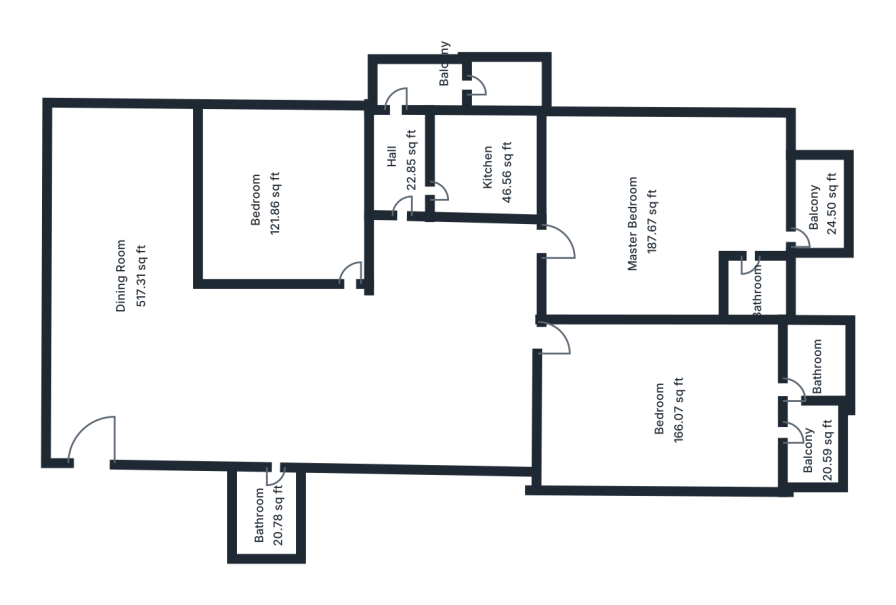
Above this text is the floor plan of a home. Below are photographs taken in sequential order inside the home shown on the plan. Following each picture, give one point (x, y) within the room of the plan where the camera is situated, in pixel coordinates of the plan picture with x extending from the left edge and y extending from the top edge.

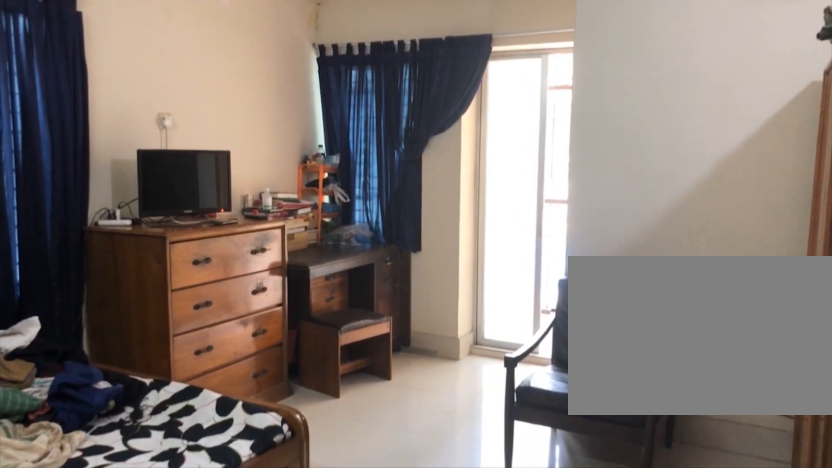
(656, 226)
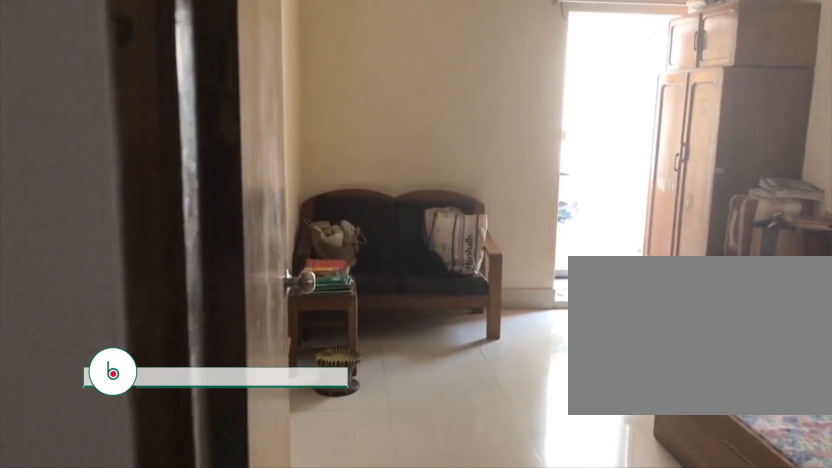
(603, 390)
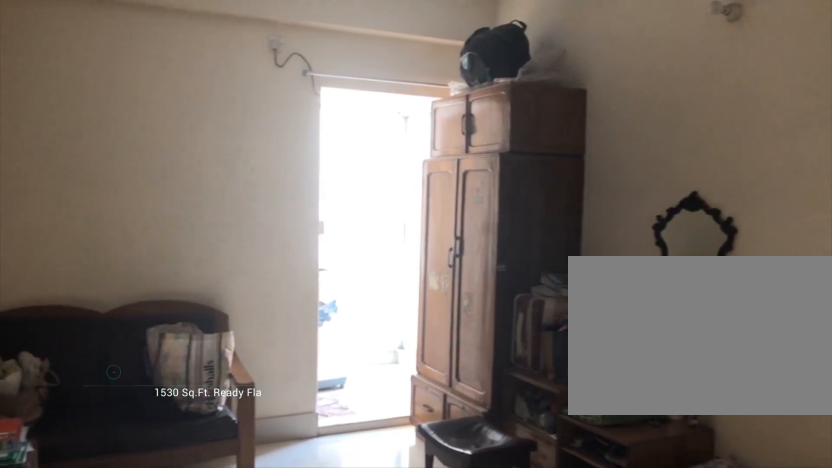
(668, 409)
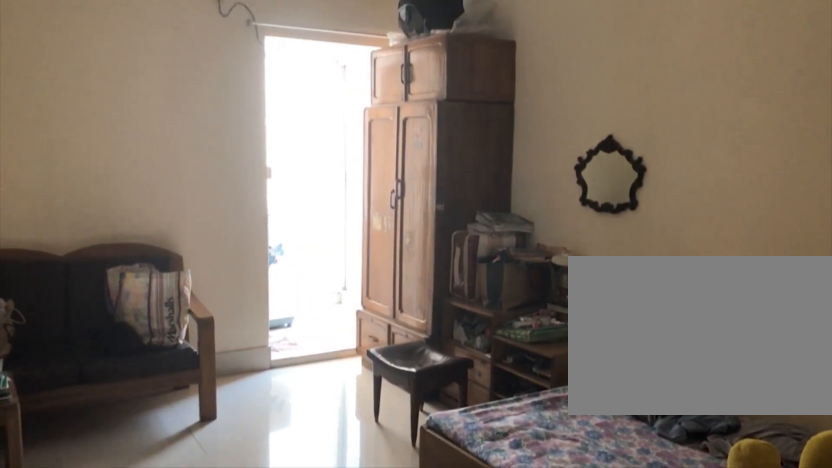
(668, 409)
